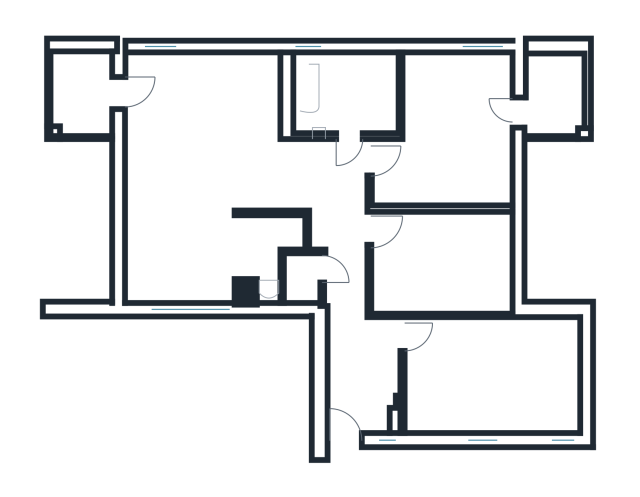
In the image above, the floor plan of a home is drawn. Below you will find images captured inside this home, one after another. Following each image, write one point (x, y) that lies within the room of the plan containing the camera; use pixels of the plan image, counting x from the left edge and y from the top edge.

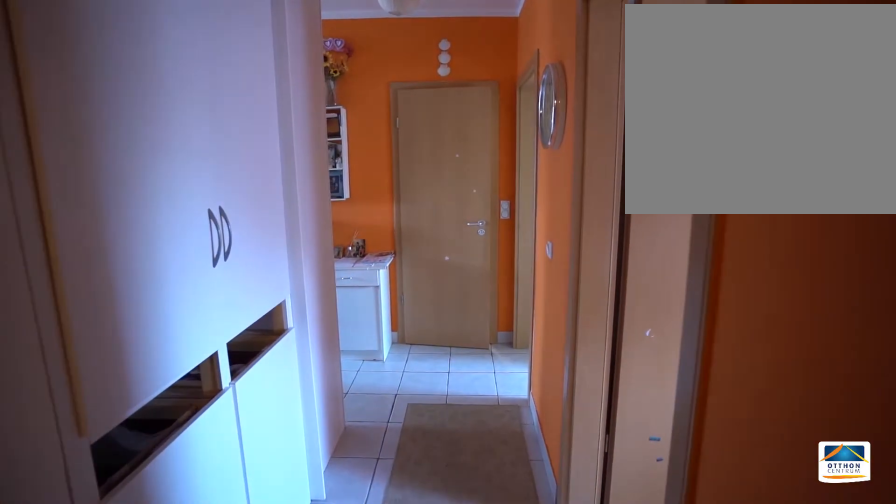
(347, 347)
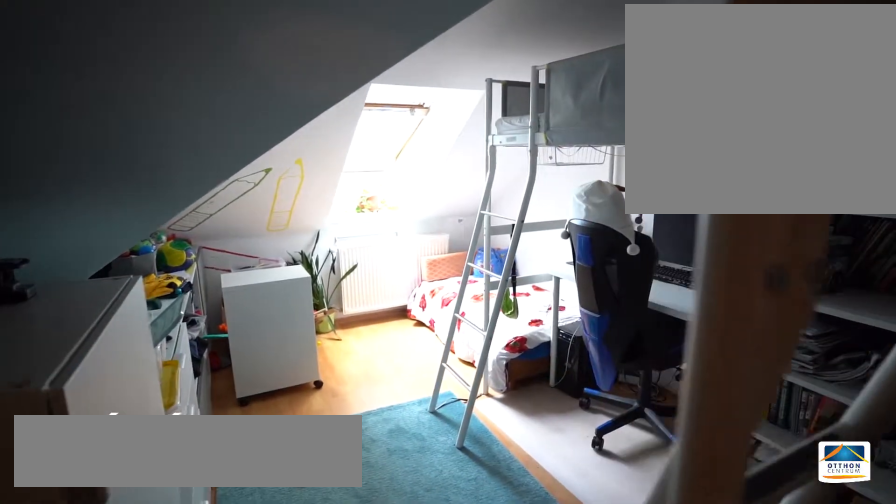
(493, 381)
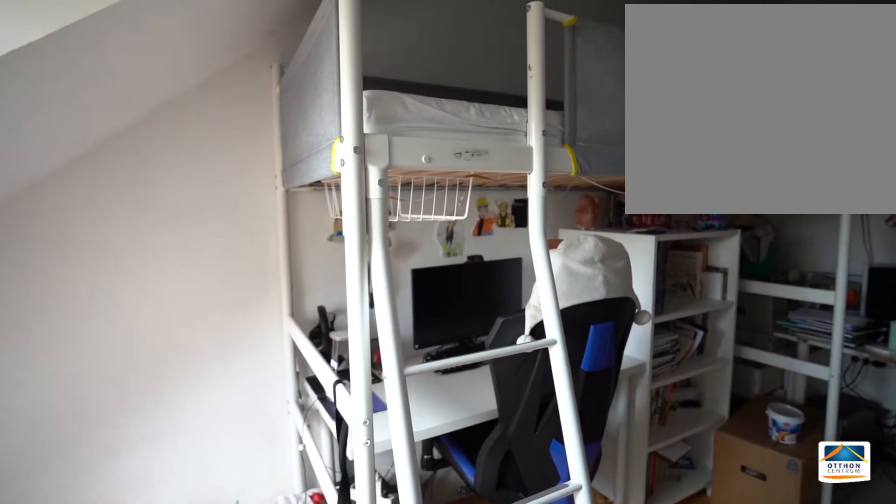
(493, 381)
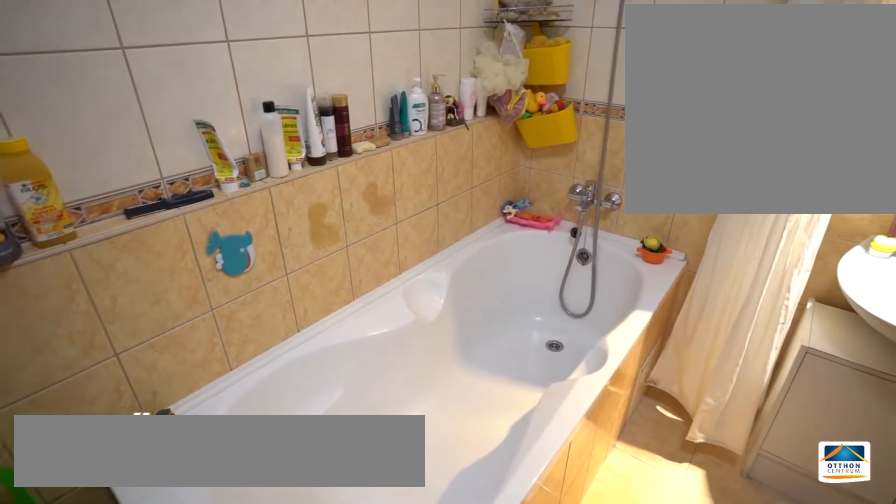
(350, 95)
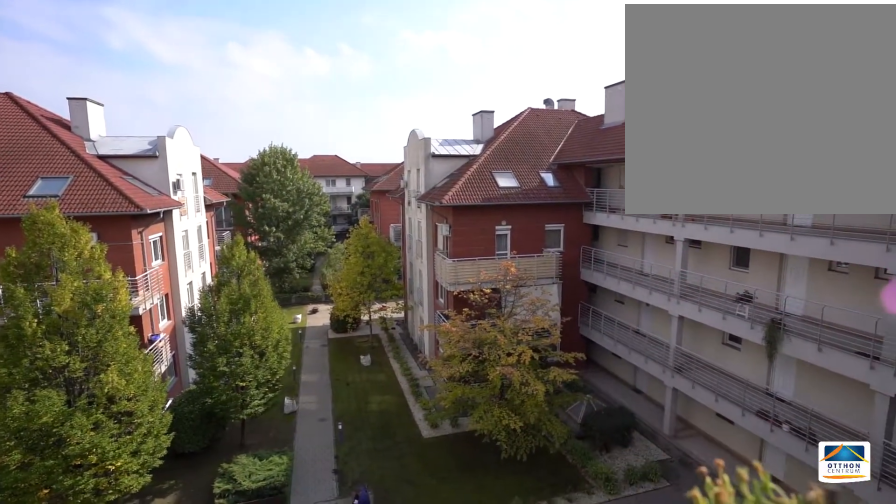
(557, 95)
